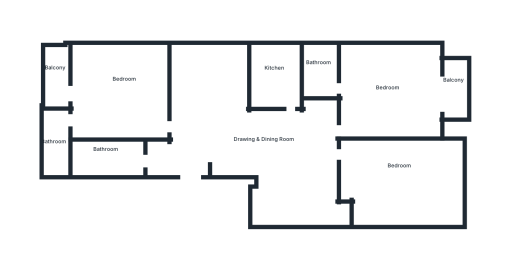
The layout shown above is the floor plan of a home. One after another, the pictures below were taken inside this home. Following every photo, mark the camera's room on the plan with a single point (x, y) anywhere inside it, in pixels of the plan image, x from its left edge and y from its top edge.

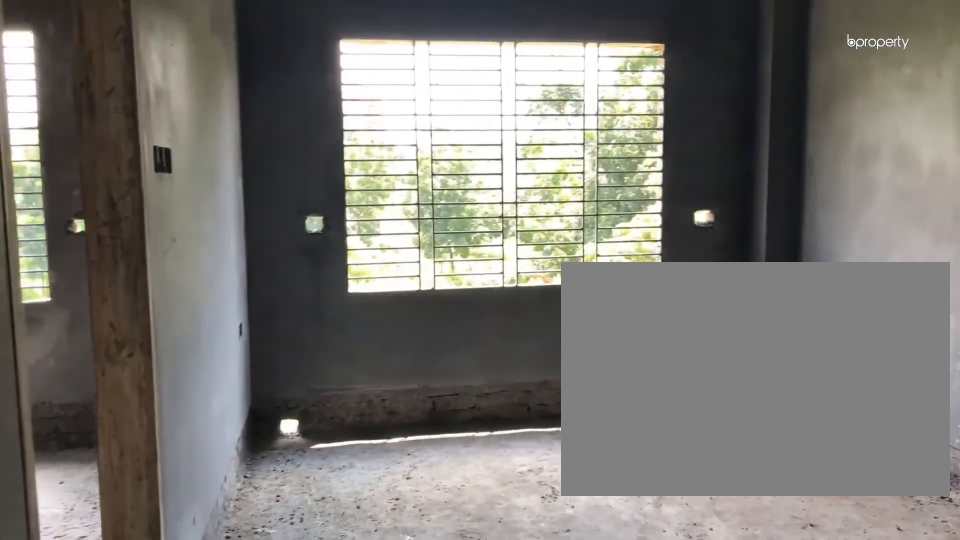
(201, 162)
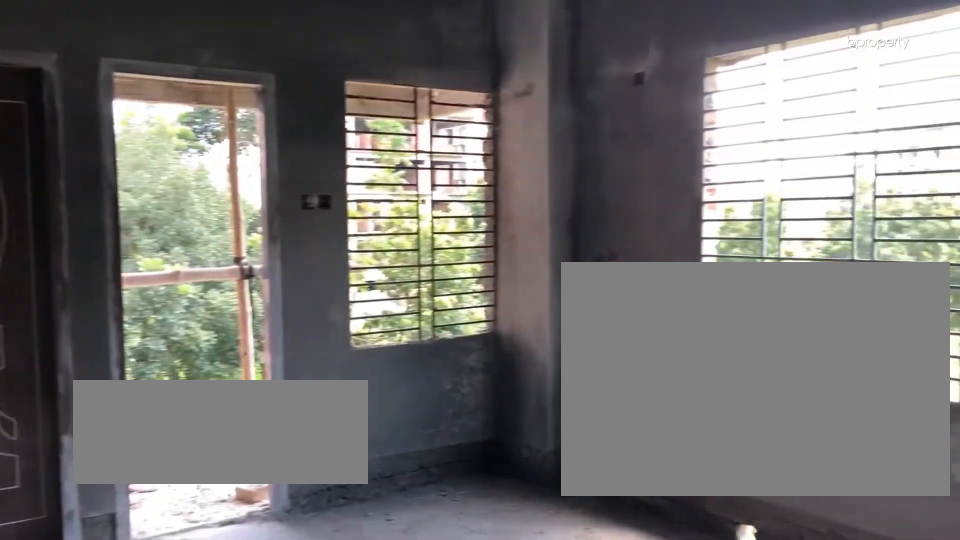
(125, 87)
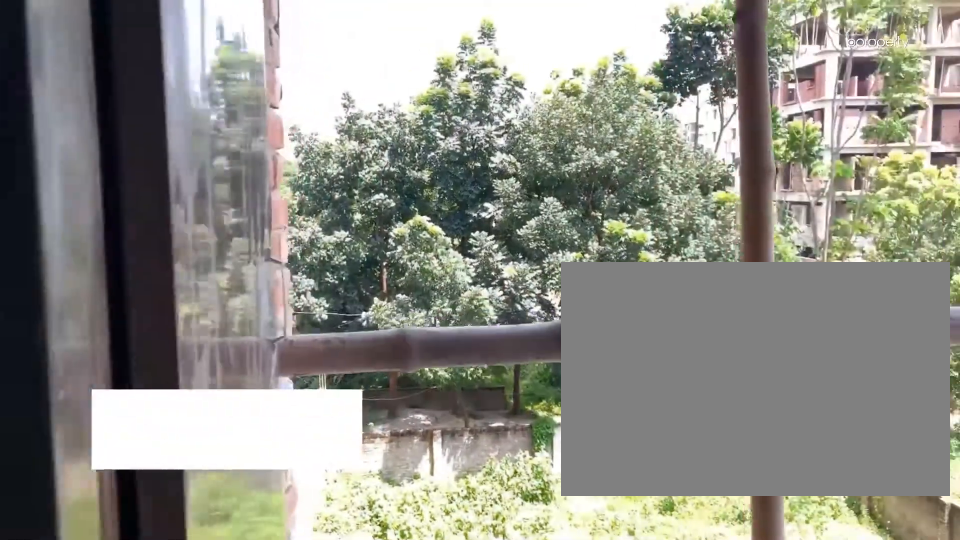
(61, 75)
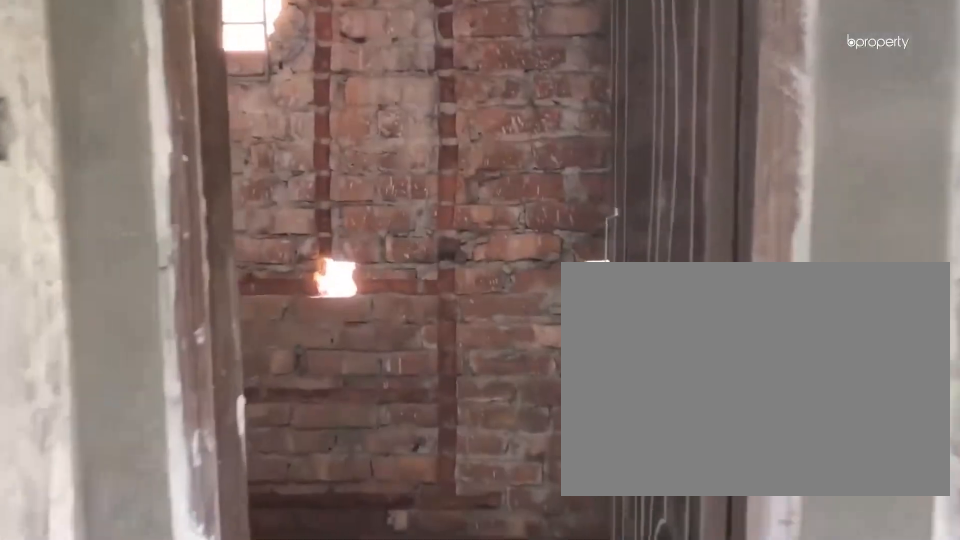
(56, 139)
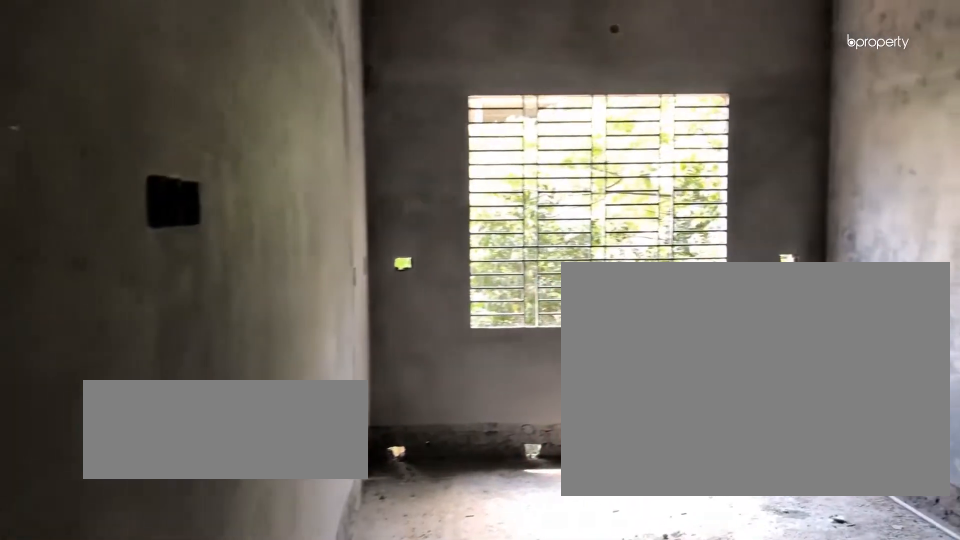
(394, 166)
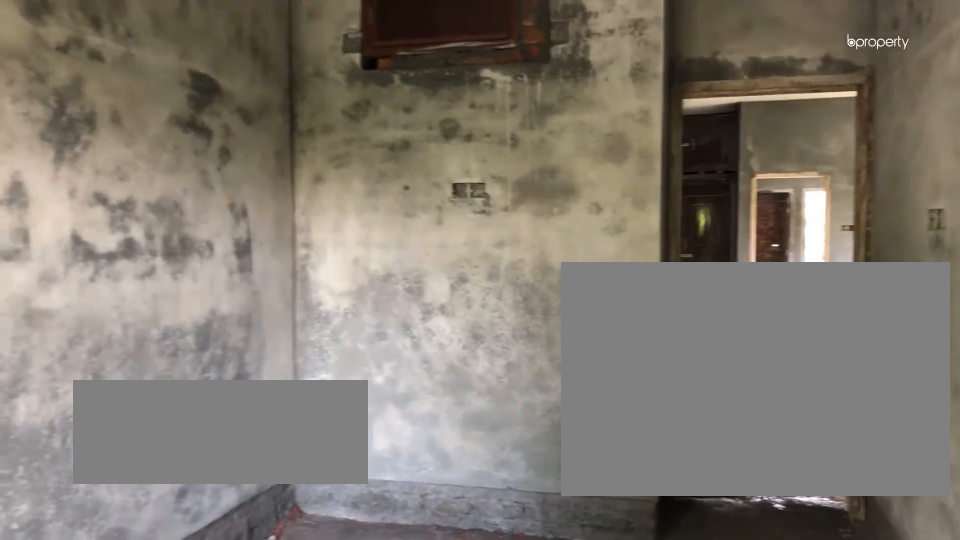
(394, 166)
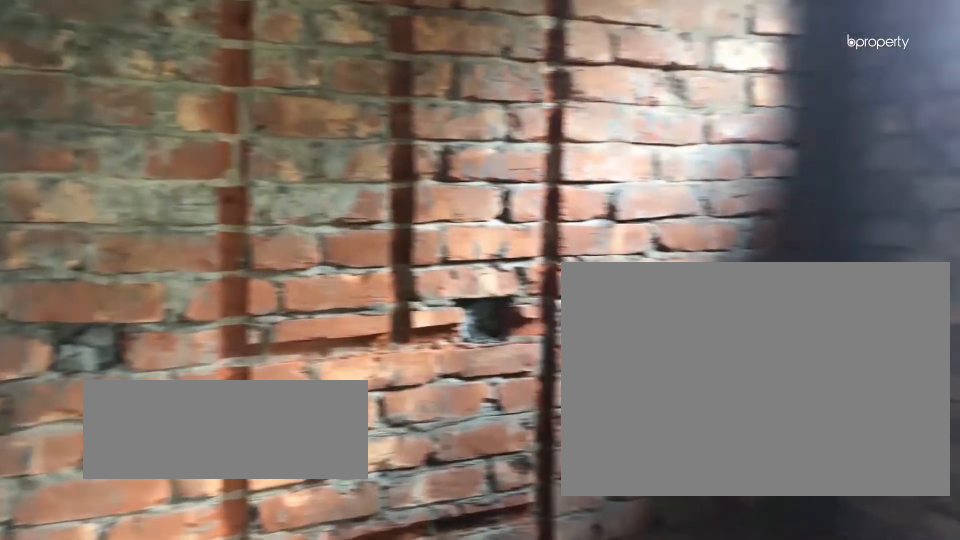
(318, 69)
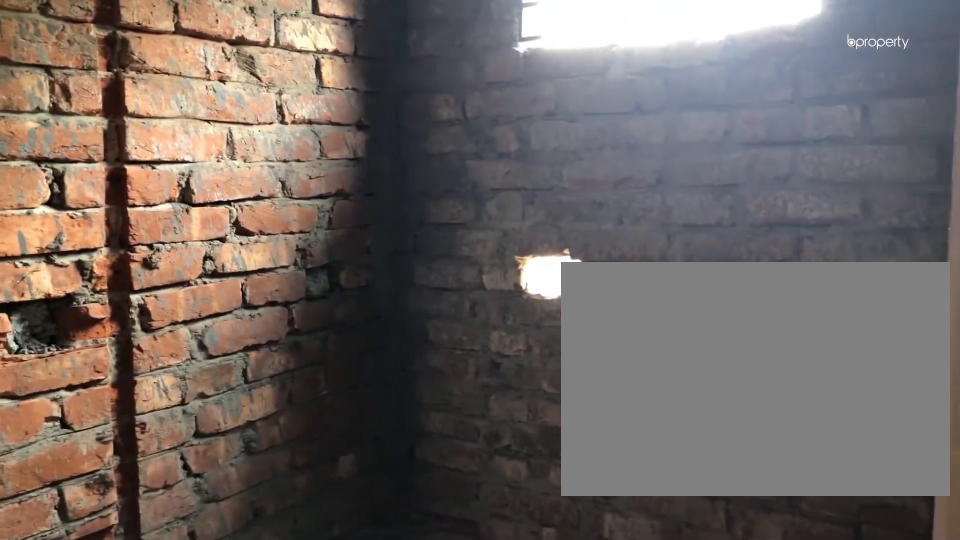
(318, 69)
